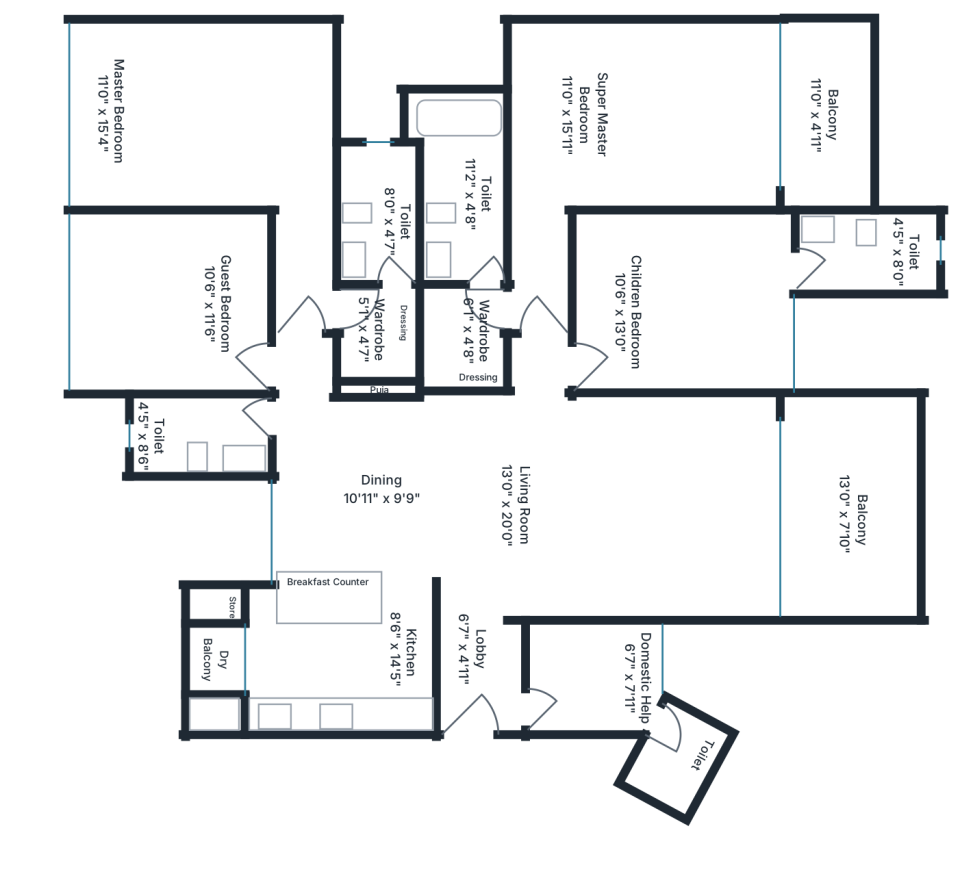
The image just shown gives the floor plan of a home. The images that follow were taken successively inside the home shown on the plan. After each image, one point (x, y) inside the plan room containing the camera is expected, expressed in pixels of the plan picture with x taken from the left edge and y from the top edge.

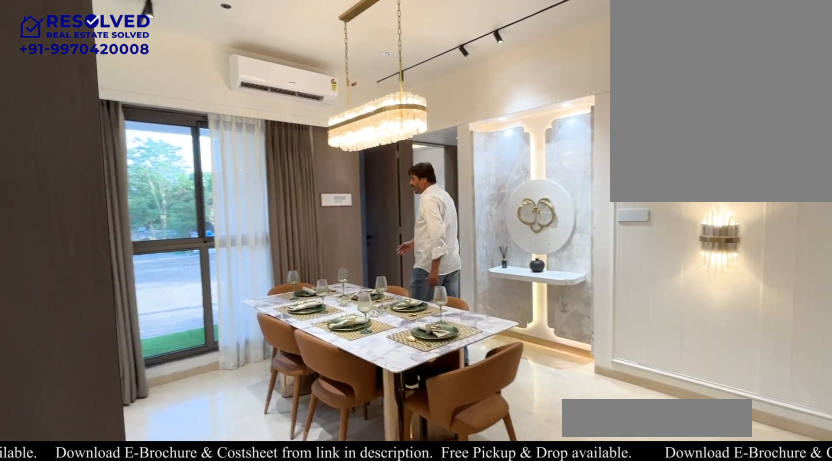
(416, 487)
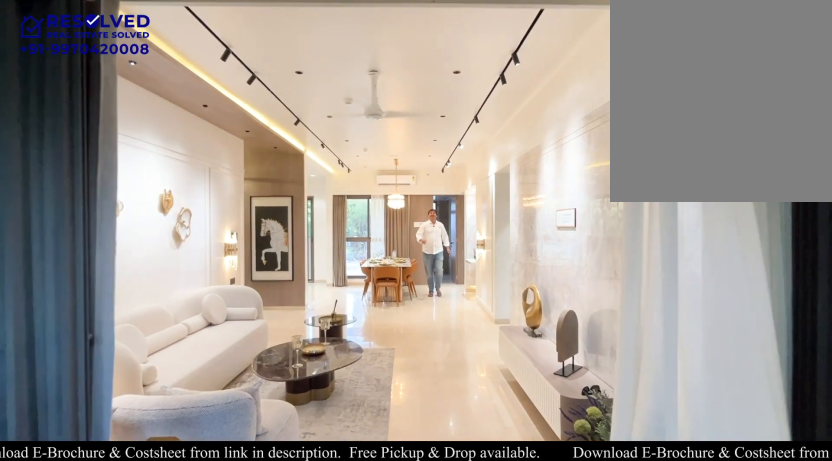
(850, 507)
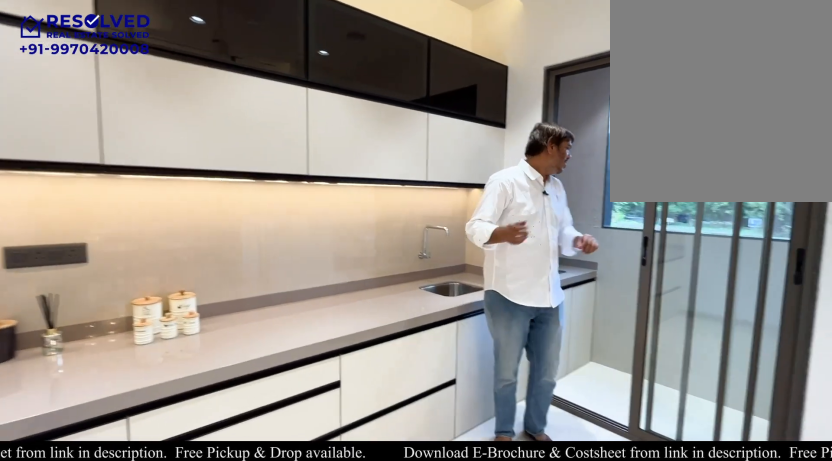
(341, 660)
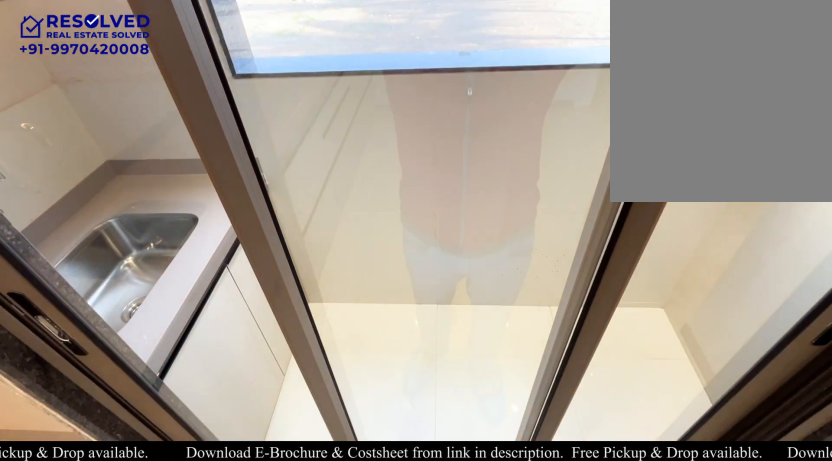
(216, 663)
